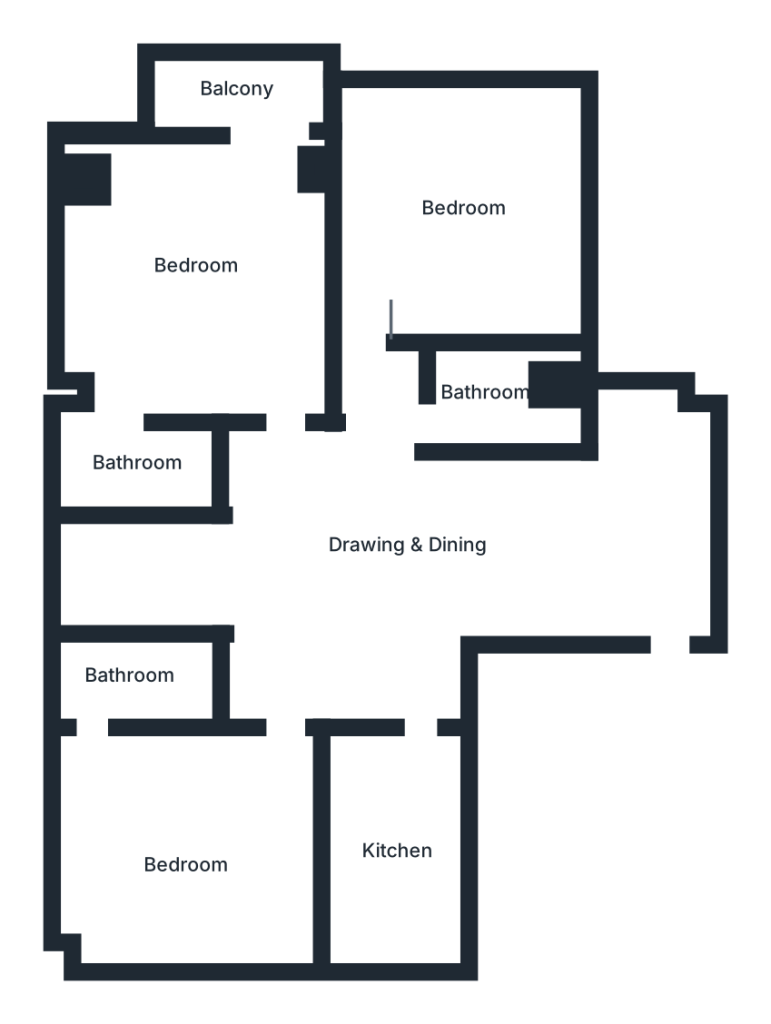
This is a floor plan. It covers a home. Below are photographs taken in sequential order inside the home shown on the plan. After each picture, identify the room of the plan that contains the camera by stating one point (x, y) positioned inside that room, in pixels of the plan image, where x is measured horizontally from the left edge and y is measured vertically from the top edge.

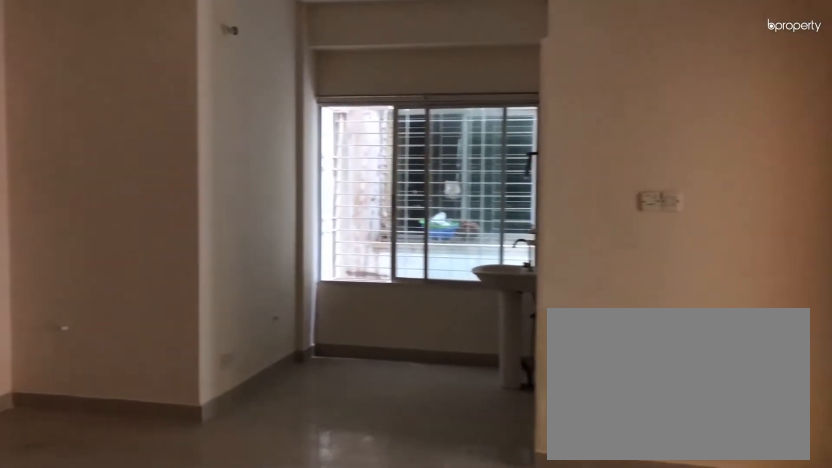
(363, 532)
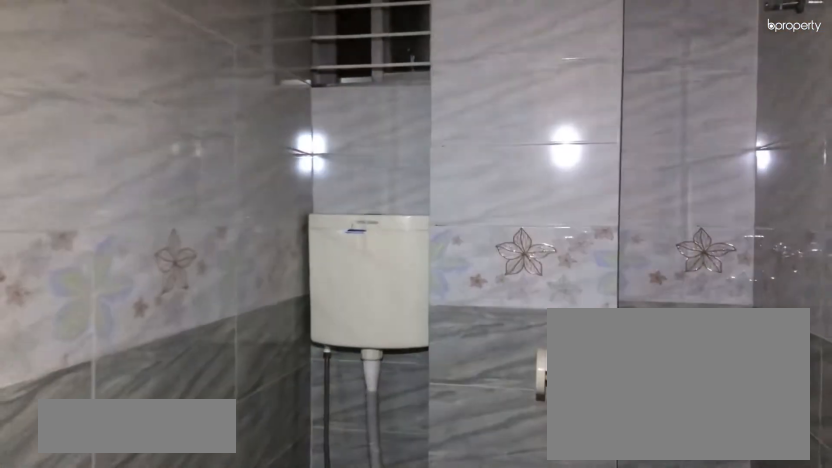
(506, 402)
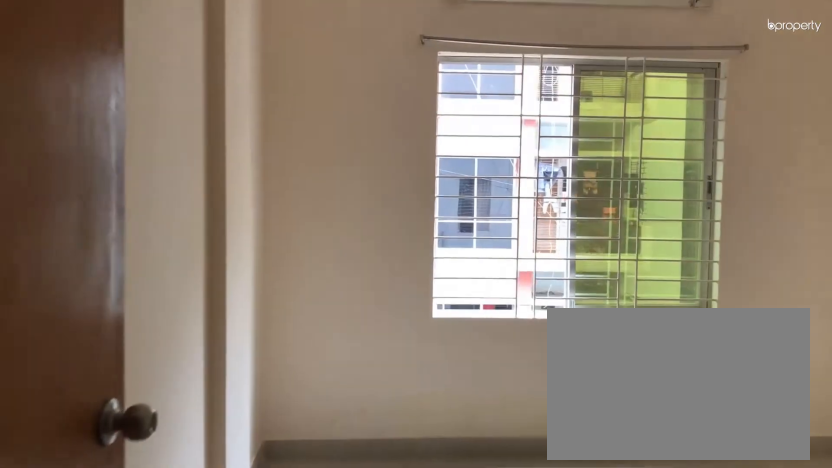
(446, 204)
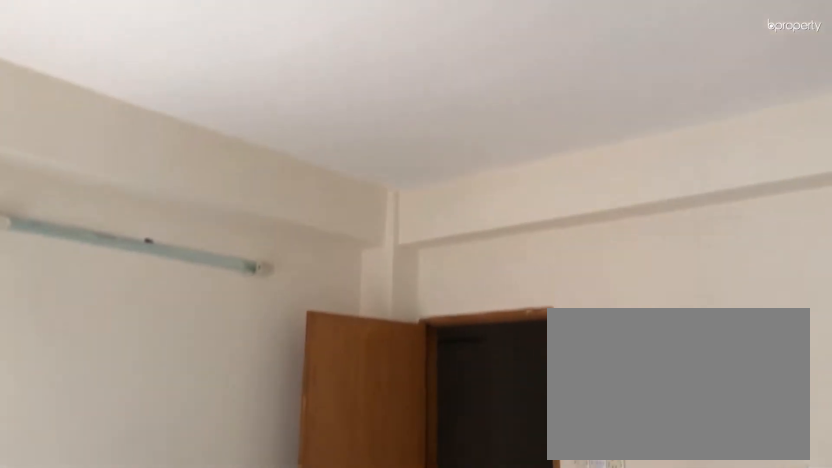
(145, 307)
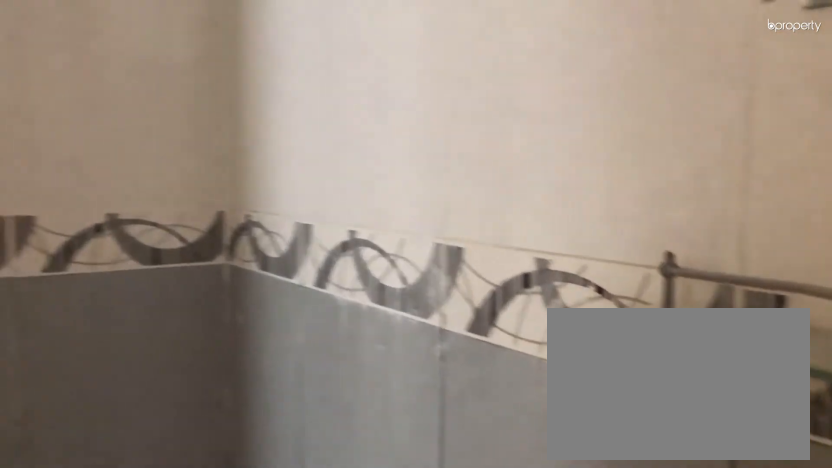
(117, 472)
